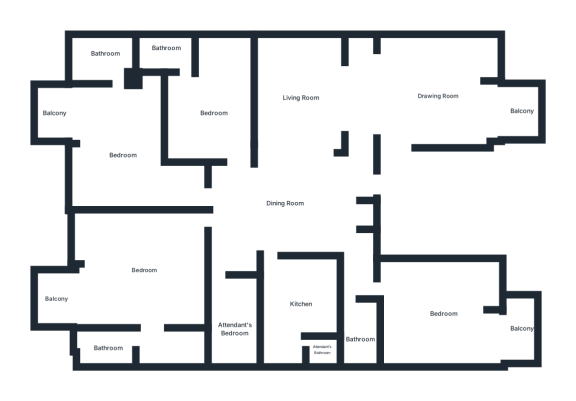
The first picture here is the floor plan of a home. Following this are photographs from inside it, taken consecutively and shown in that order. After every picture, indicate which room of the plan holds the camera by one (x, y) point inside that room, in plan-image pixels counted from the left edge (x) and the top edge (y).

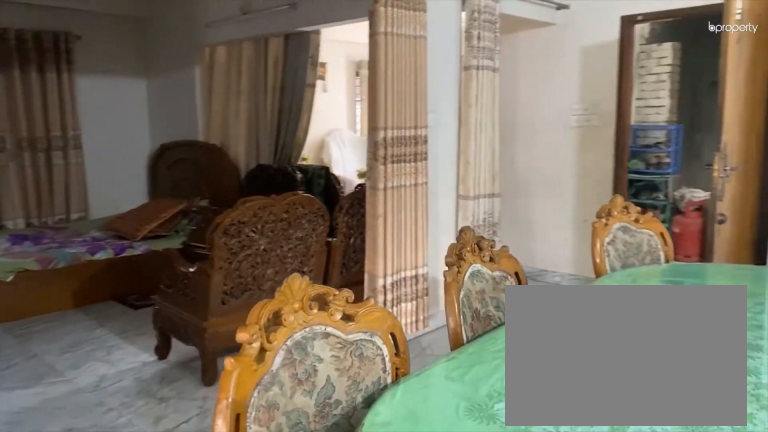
(284, 207)
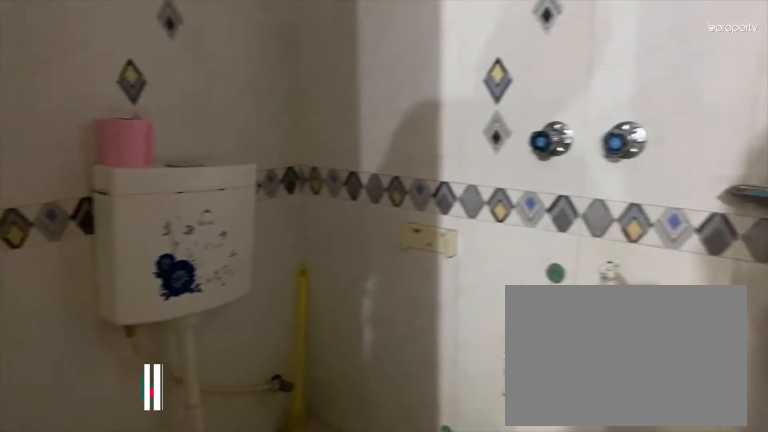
(167, 49)
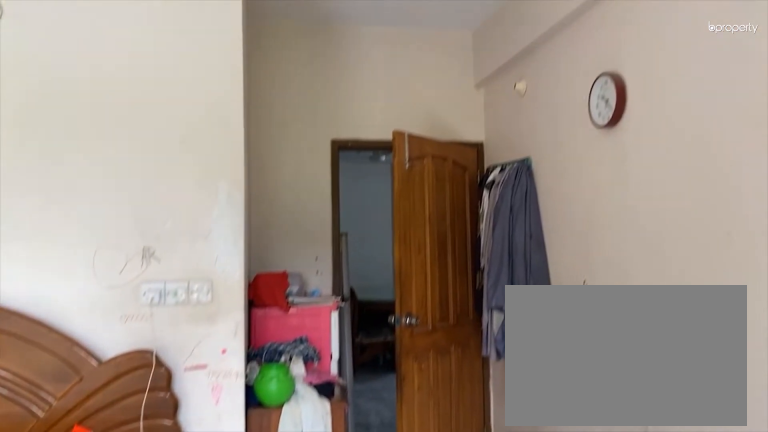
(123, 155)
